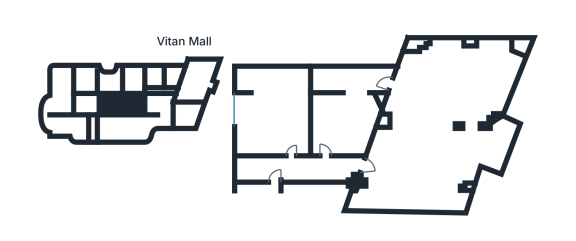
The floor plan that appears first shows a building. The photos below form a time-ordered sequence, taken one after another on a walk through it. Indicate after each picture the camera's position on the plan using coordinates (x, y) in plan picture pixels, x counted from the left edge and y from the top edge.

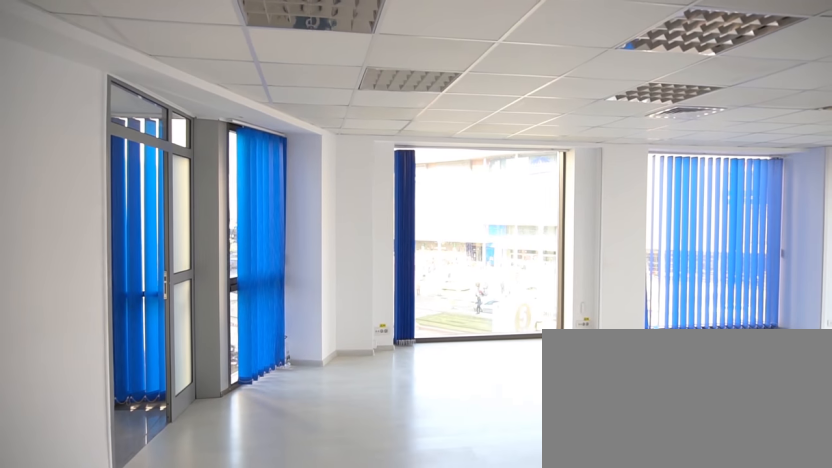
(386, 145)
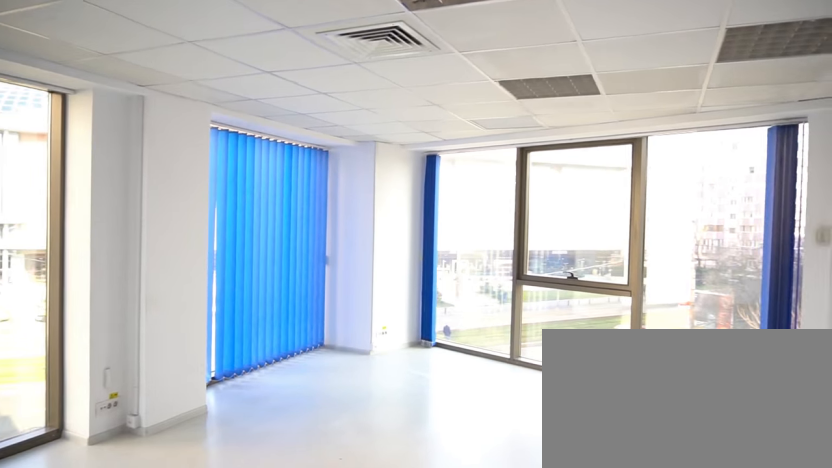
(432, 91)
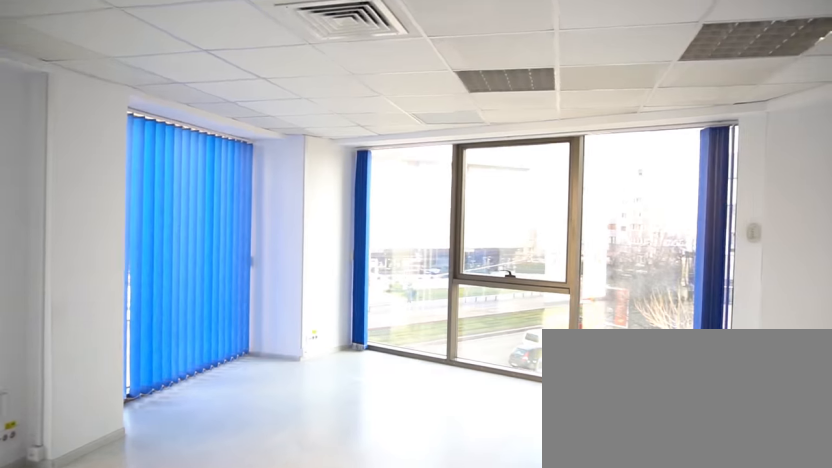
(442, 85)
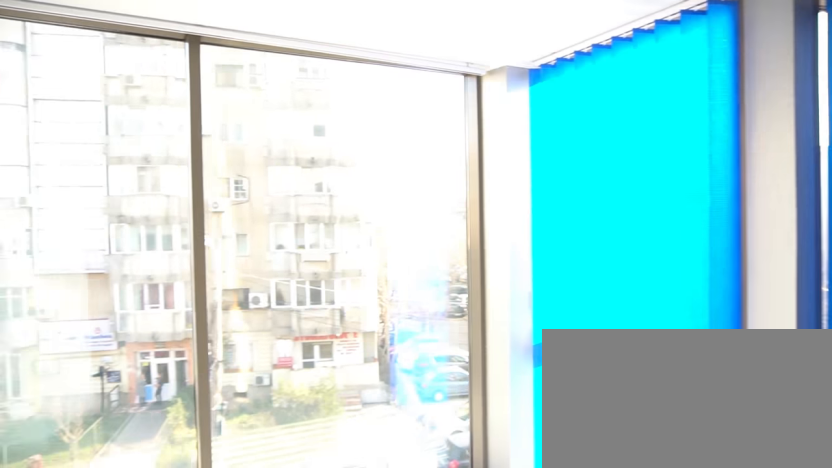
(485, 119)
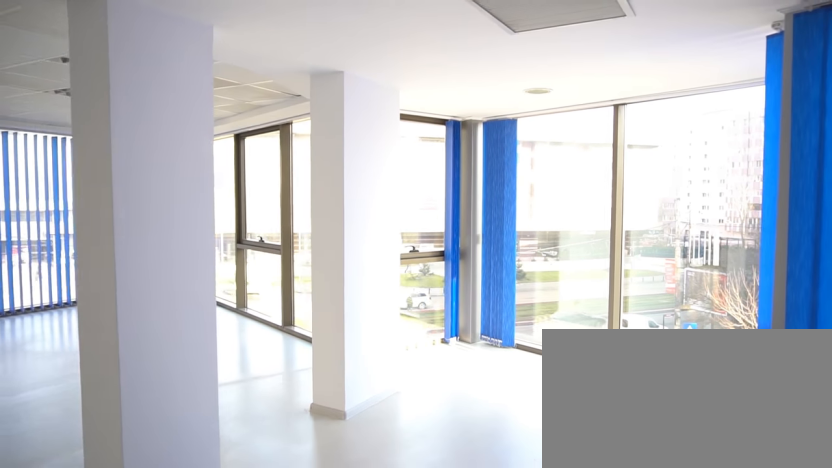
(455, 185)
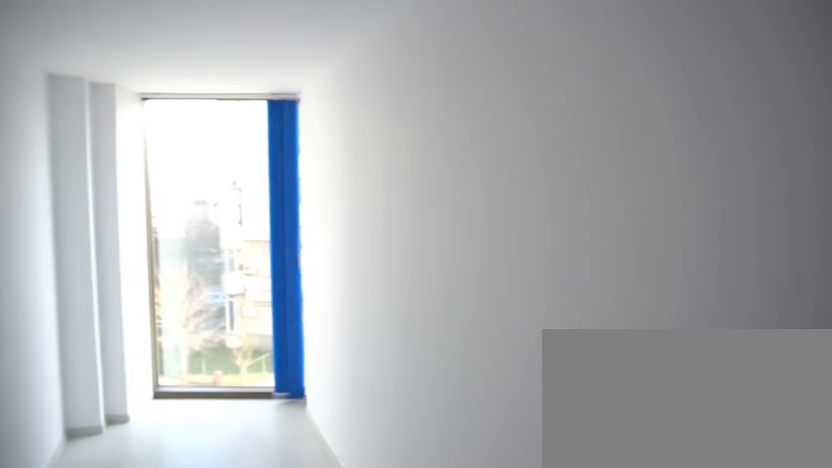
(373, 200)
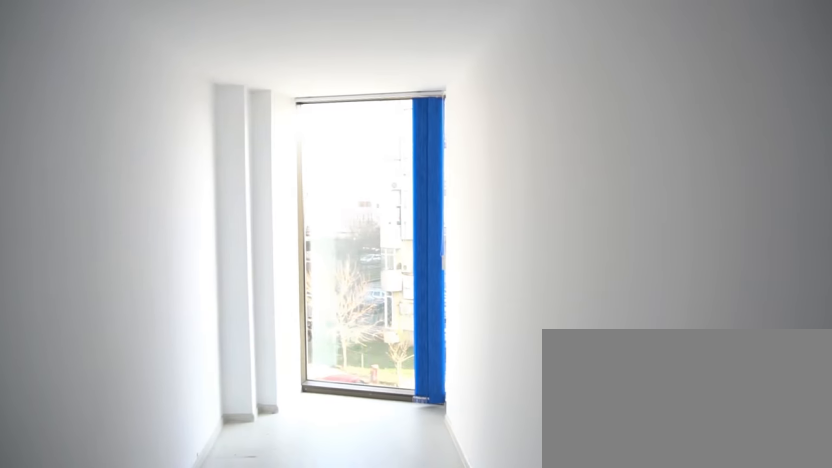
(384, 199)
